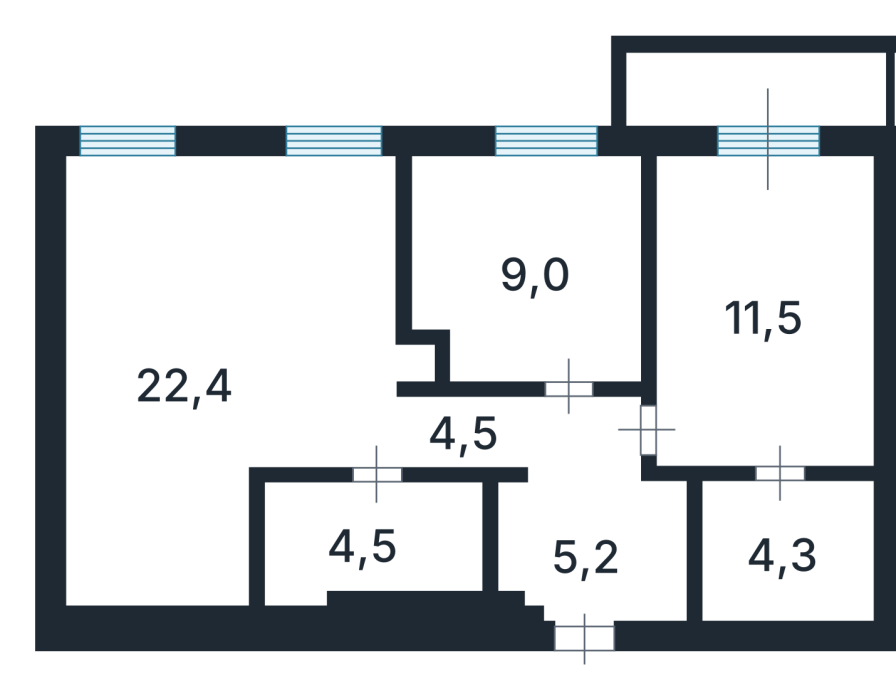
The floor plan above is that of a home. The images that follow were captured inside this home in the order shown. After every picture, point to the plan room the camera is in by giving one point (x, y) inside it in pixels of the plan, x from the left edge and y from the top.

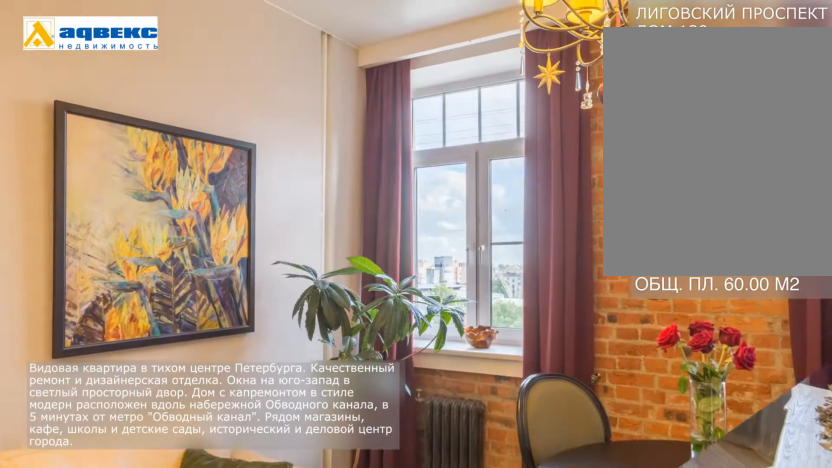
(187, 374)
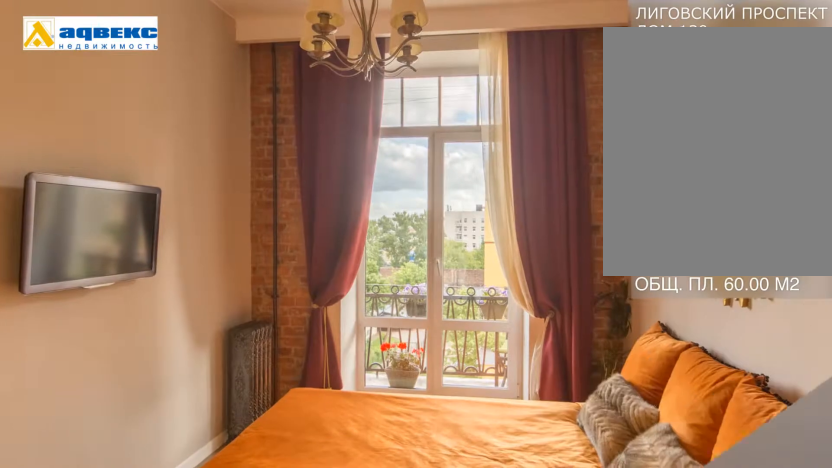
(765, 307)
